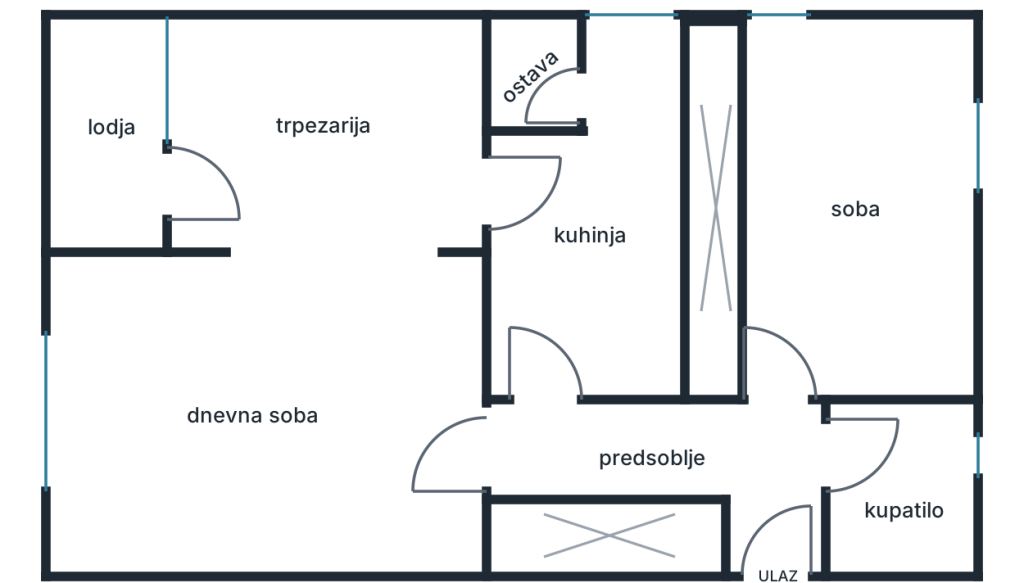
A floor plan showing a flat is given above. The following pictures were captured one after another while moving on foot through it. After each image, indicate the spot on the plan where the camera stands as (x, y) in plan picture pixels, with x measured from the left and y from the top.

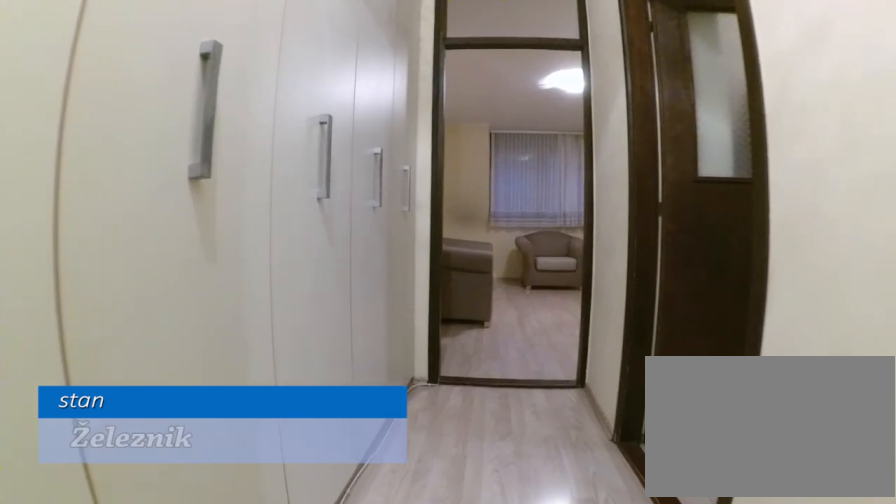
(706, 452)
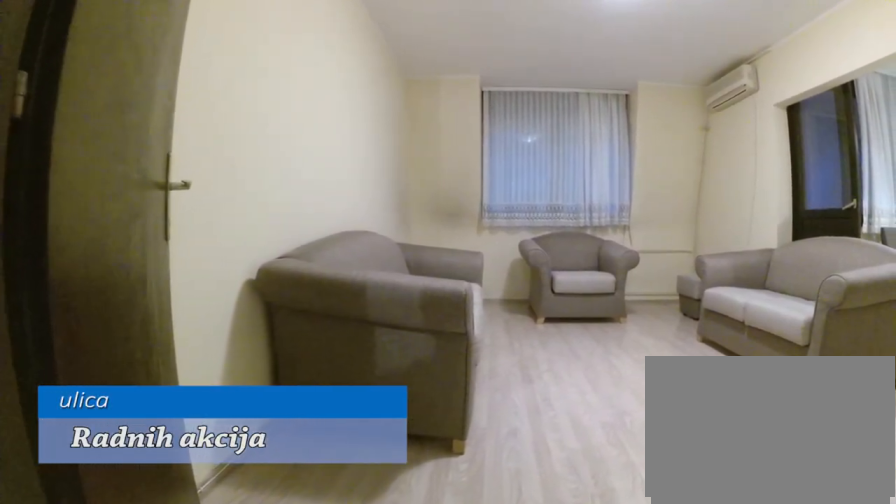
(528, 452)
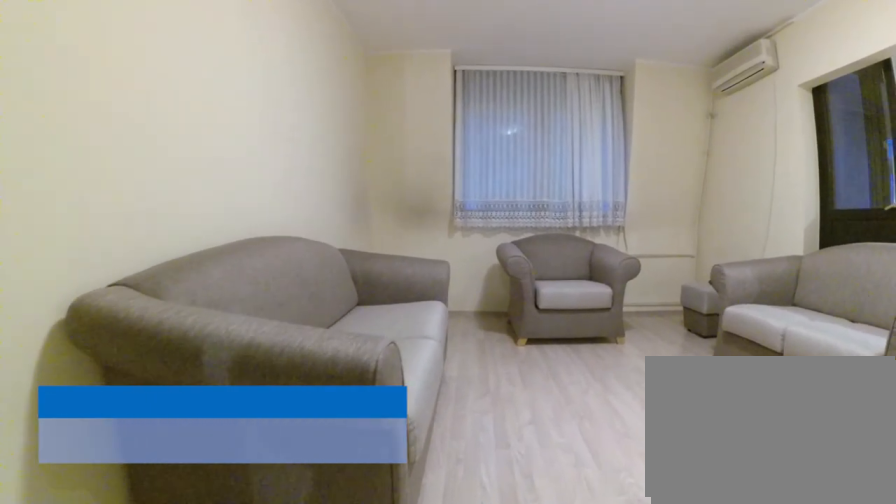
(457, 451)
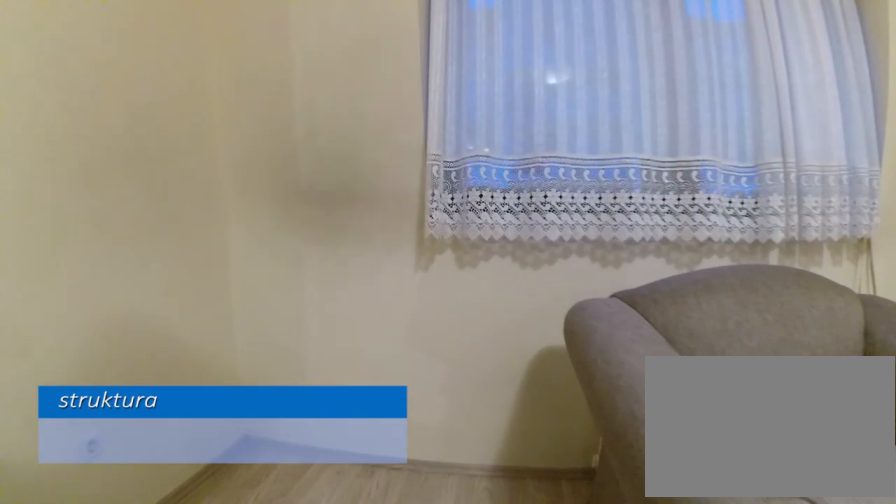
(205, 449)
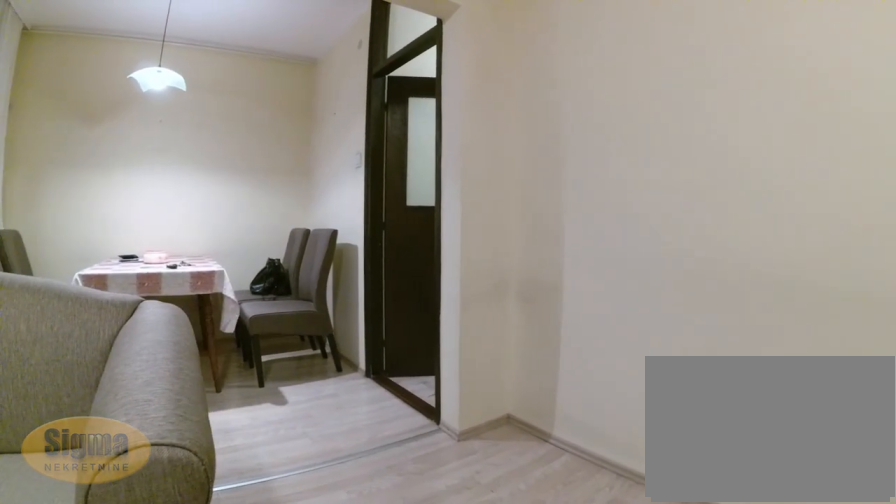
(255, 409)
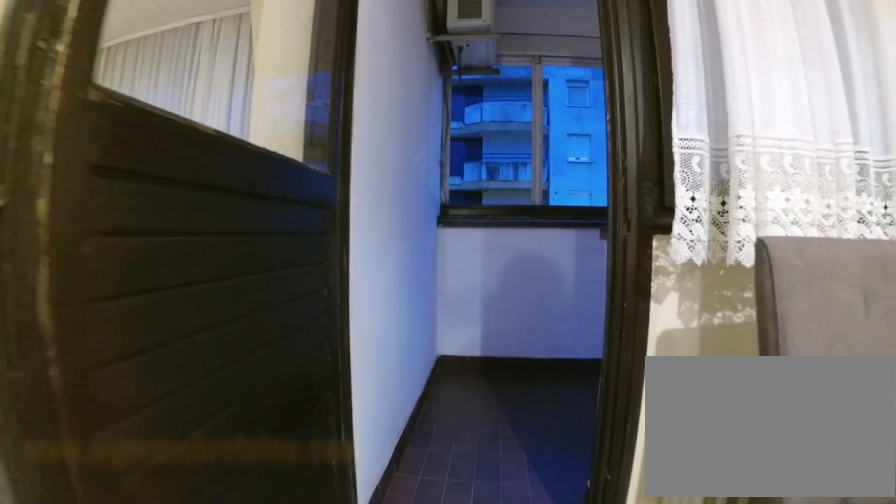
(281, 190)
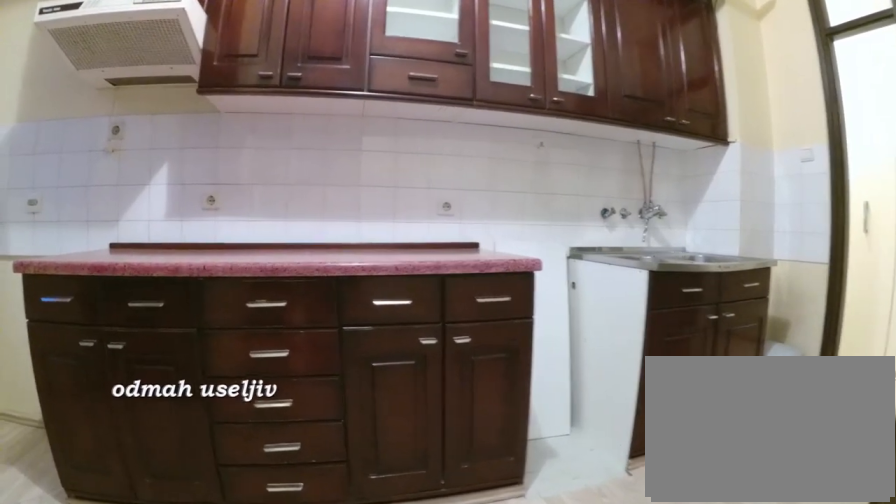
(519, 184)
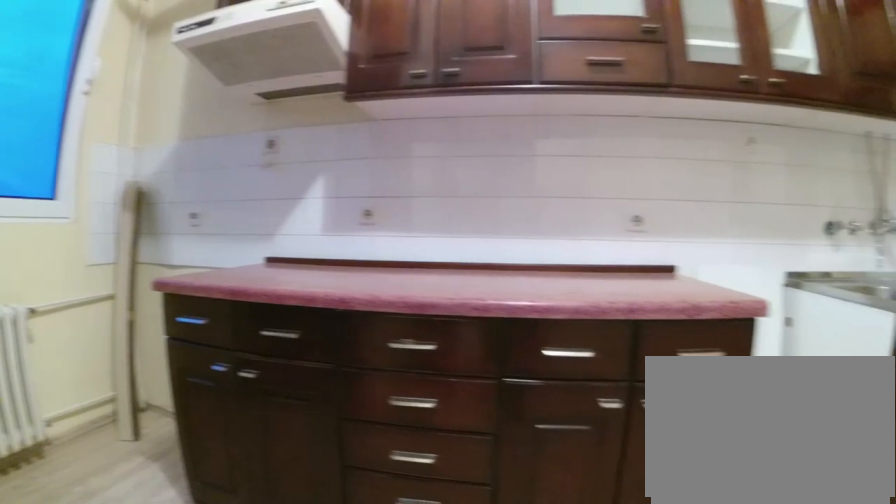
(595, 190)
